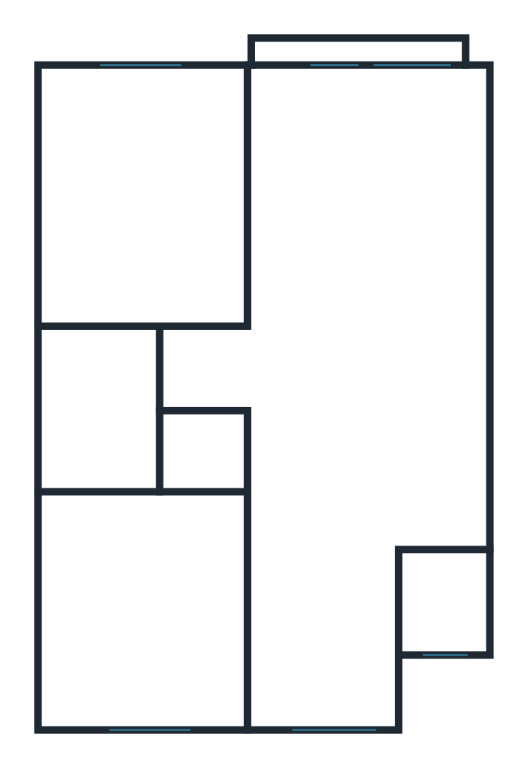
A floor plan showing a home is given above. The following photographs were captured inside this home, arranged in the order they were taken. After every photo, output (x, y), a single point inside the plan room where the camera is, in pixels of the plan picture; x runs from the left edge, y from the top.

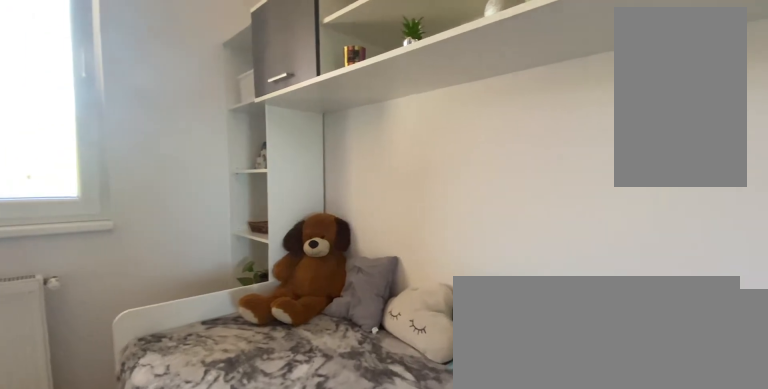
(160, 615)
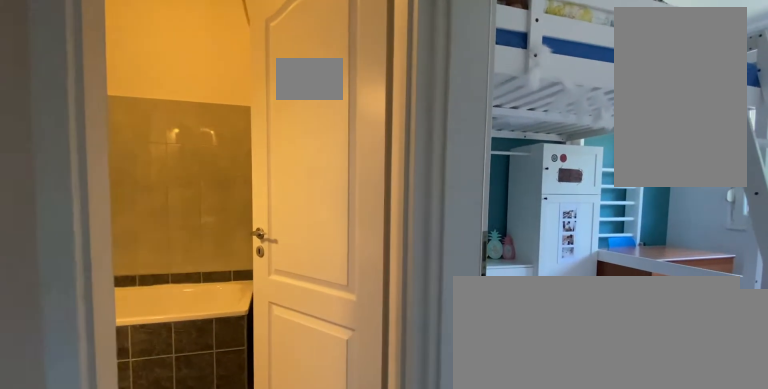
(211, 369)
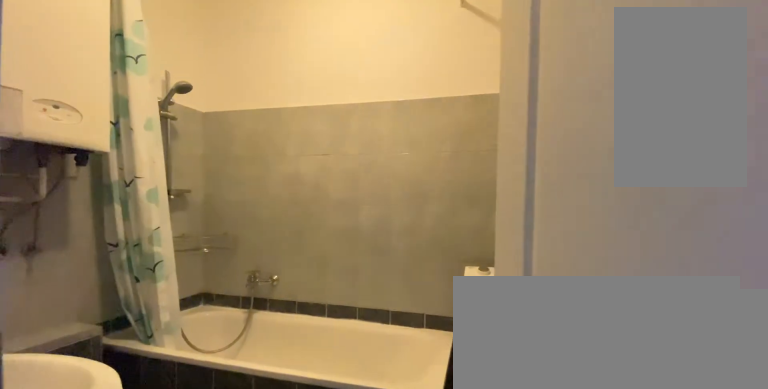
(105, 406)
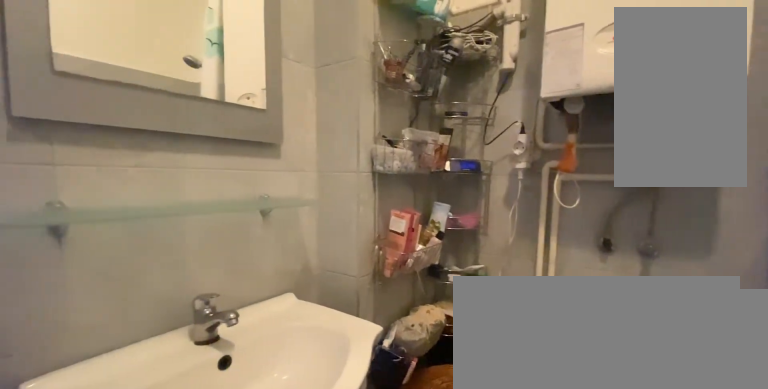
(106, 406)
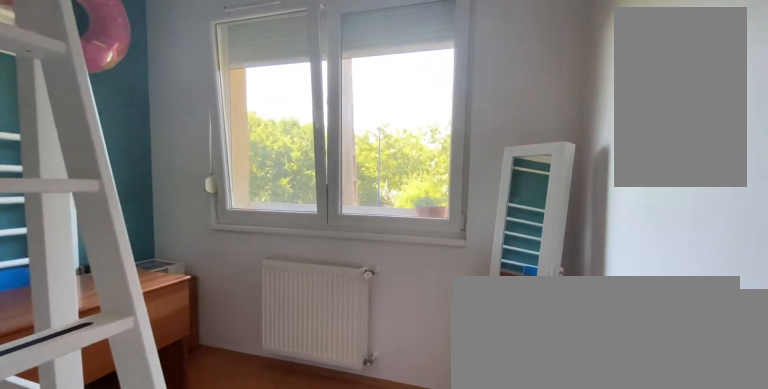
(159, 214)
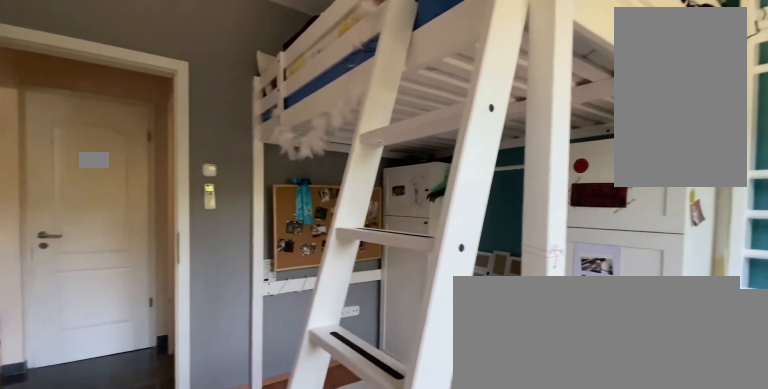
(159, 214)
